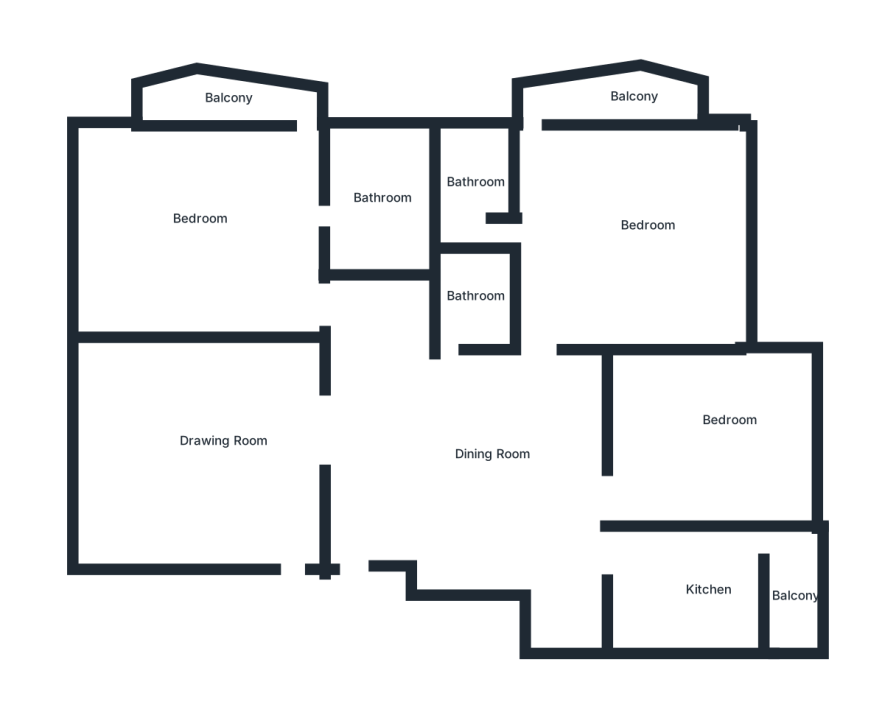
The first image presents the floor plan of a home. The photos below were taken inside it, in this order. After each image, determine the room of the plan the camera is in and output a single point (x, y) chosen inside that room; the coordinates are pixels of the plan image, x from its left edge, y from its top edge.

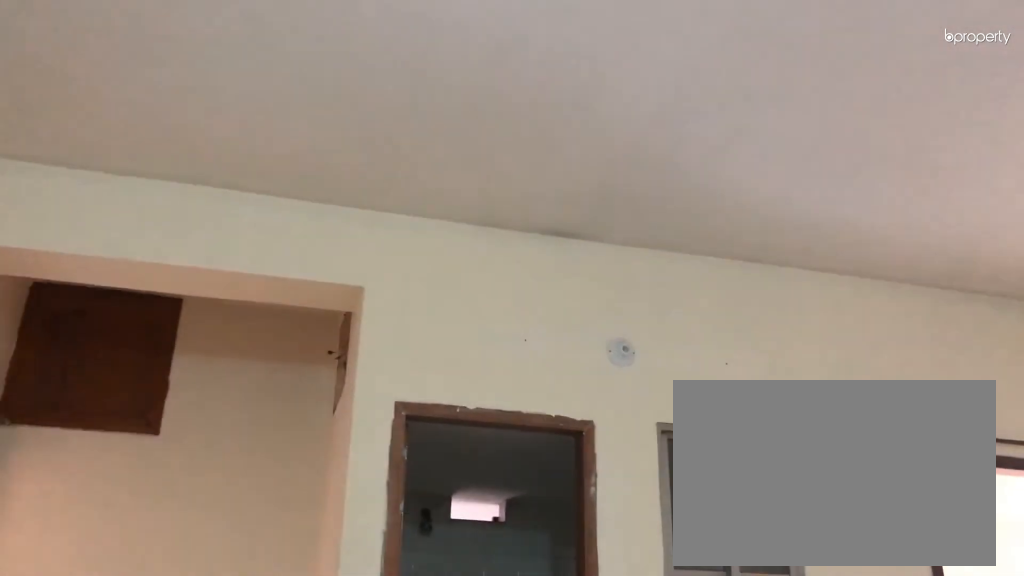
(485, 444)
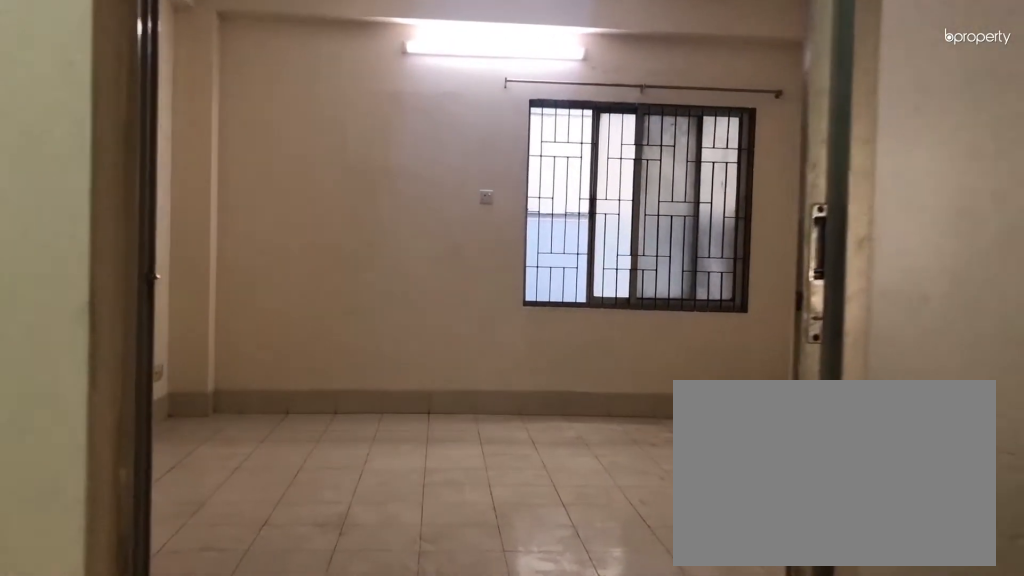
(282, 444)
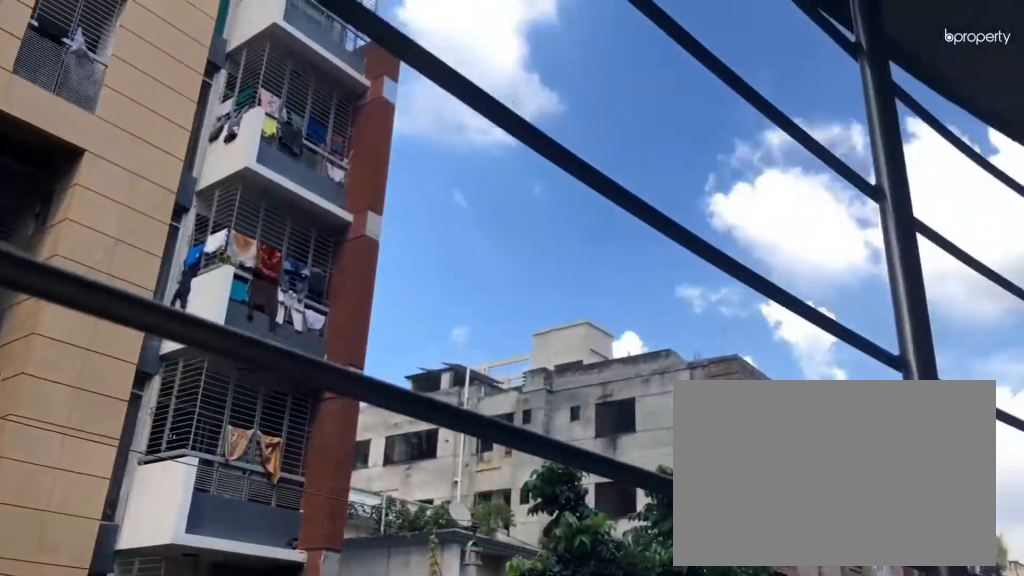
(213, 105)
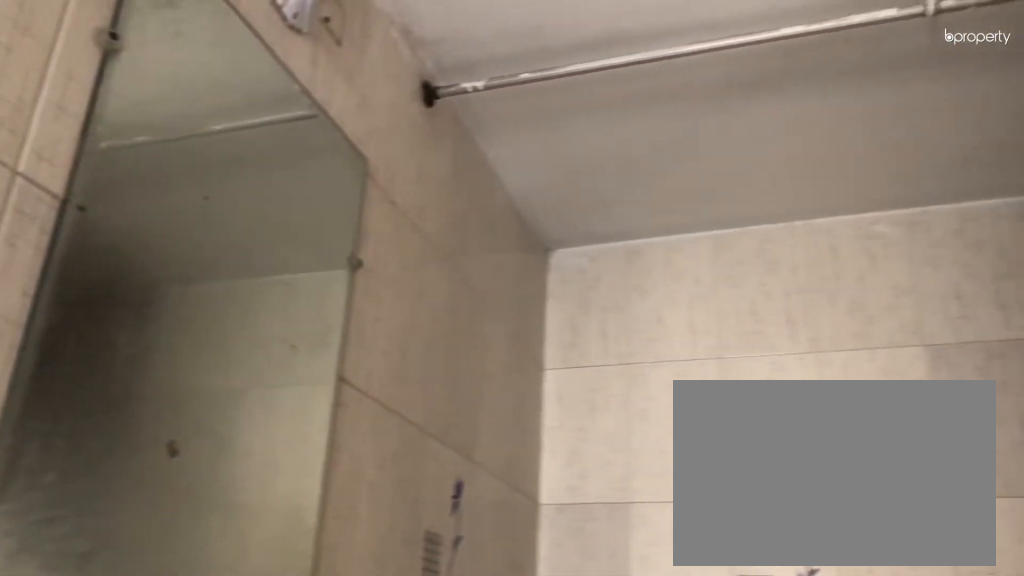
(377, 208)
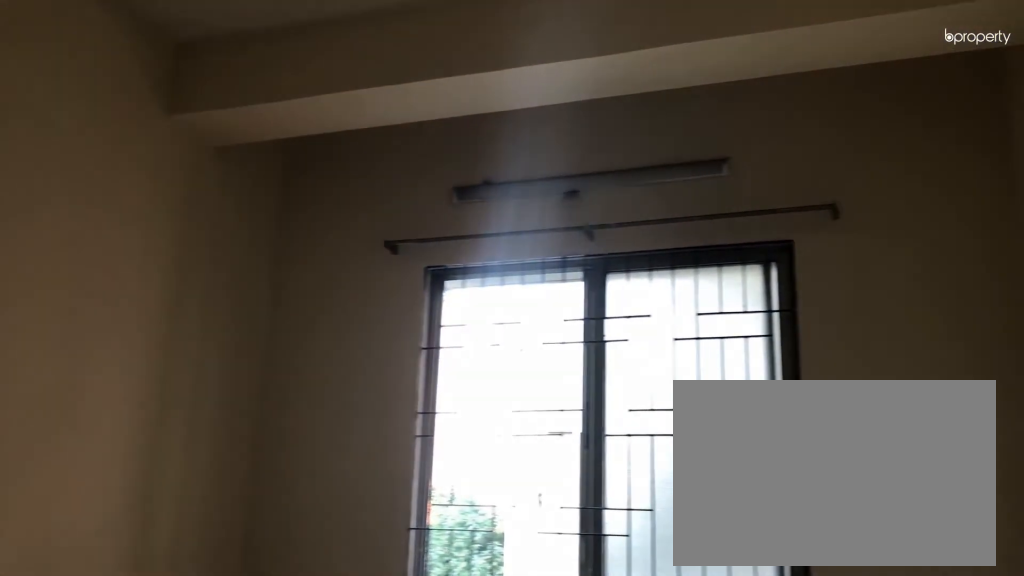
(711, 425)
